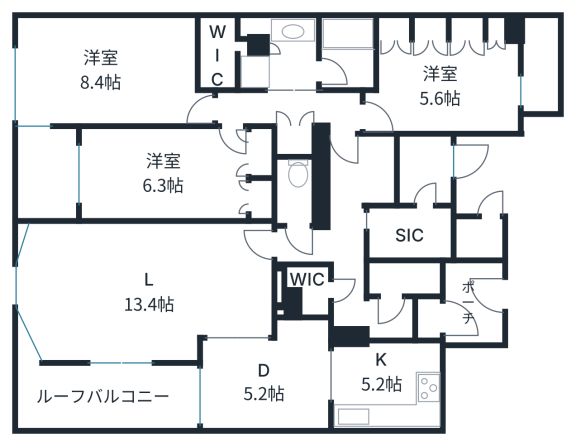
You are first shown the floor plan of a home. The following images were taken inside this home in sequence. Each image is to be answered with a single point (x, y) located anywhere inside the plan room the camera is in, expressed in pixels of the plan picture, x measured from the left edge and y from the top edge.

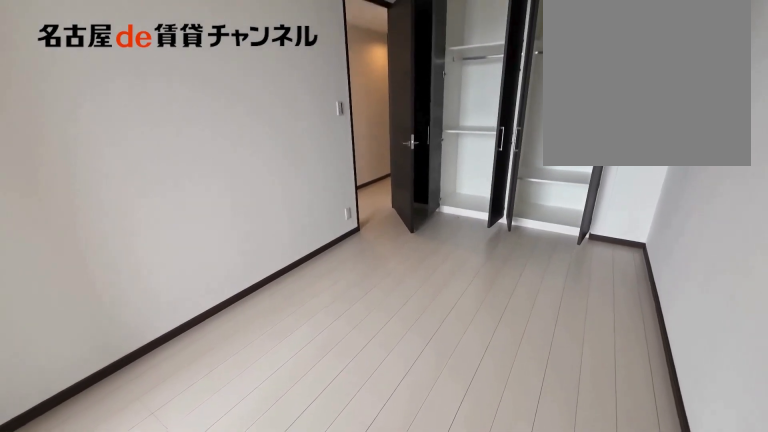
(175, 173)
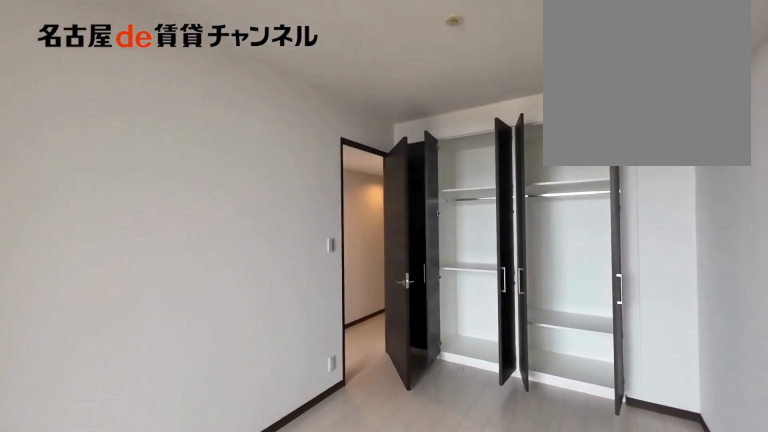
(175, 173)
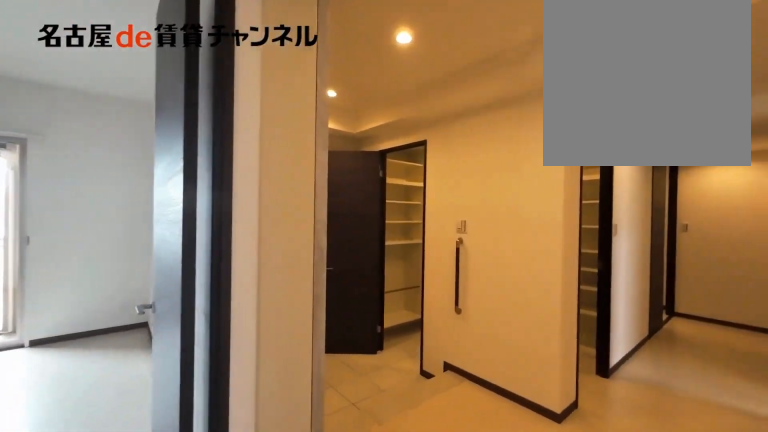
(291, 109)
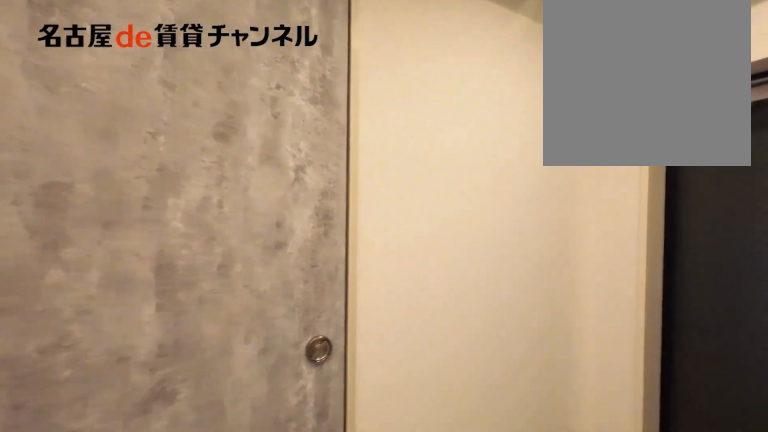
(389, 169)
